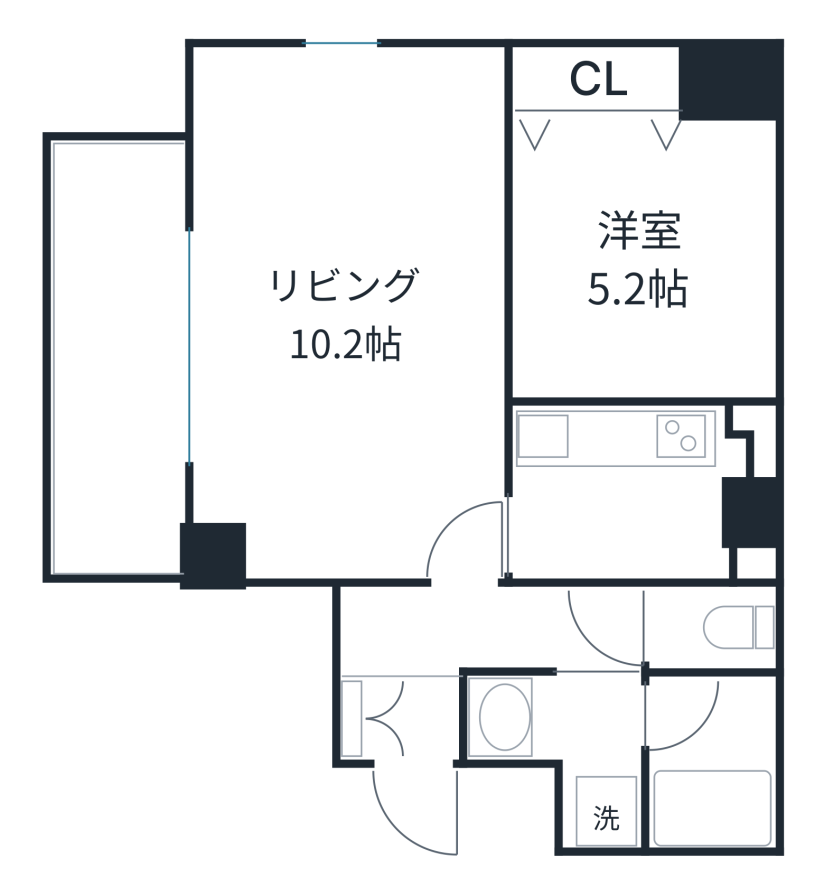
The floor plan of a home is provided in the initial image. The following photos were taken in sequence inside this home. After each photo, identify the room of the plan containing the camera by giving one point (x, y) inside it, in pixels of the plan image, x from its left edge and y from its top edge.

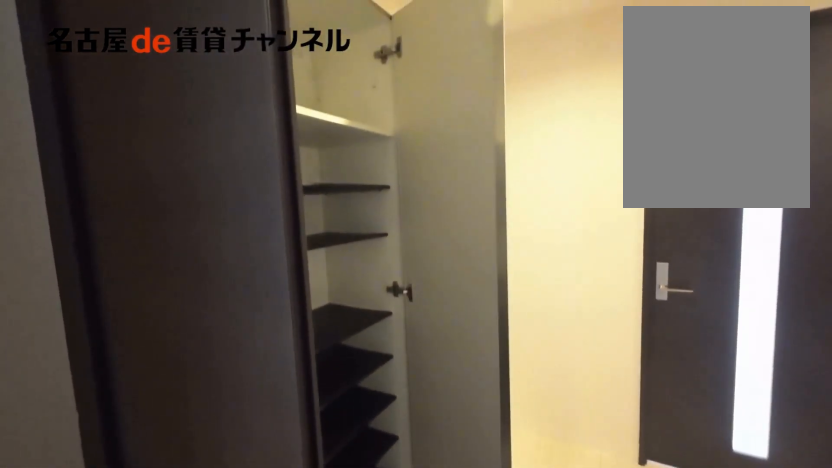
(393, 719)
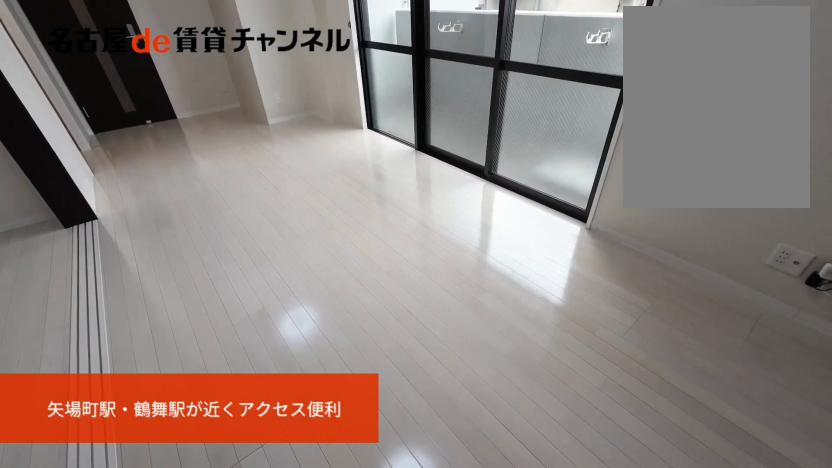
(350, 314)
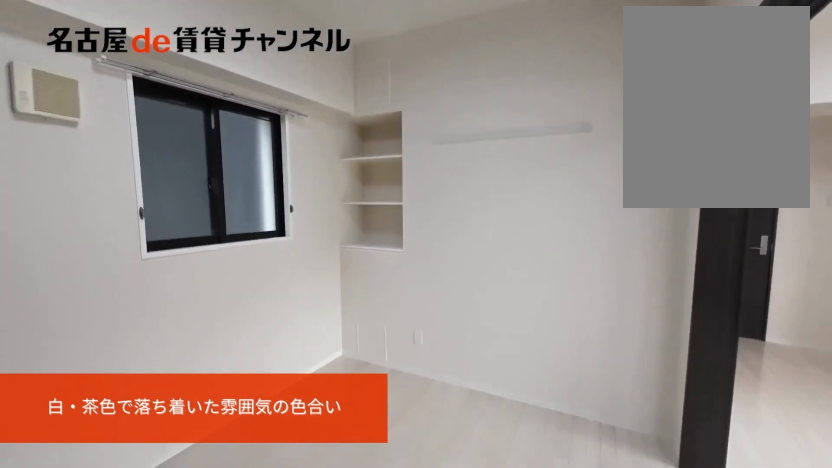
(644, 256)
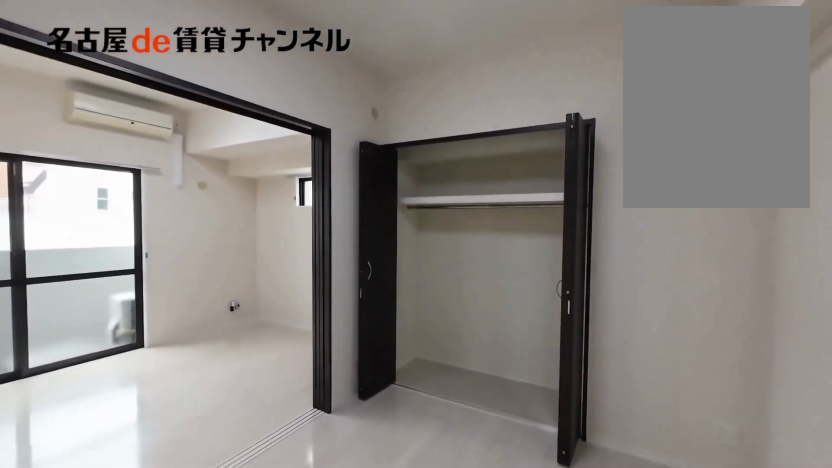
(644, 256)
